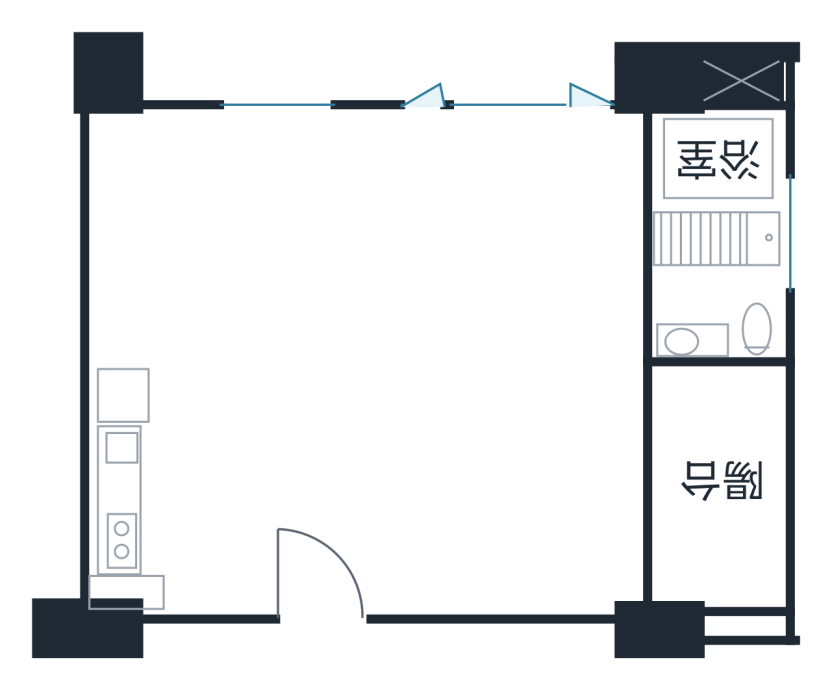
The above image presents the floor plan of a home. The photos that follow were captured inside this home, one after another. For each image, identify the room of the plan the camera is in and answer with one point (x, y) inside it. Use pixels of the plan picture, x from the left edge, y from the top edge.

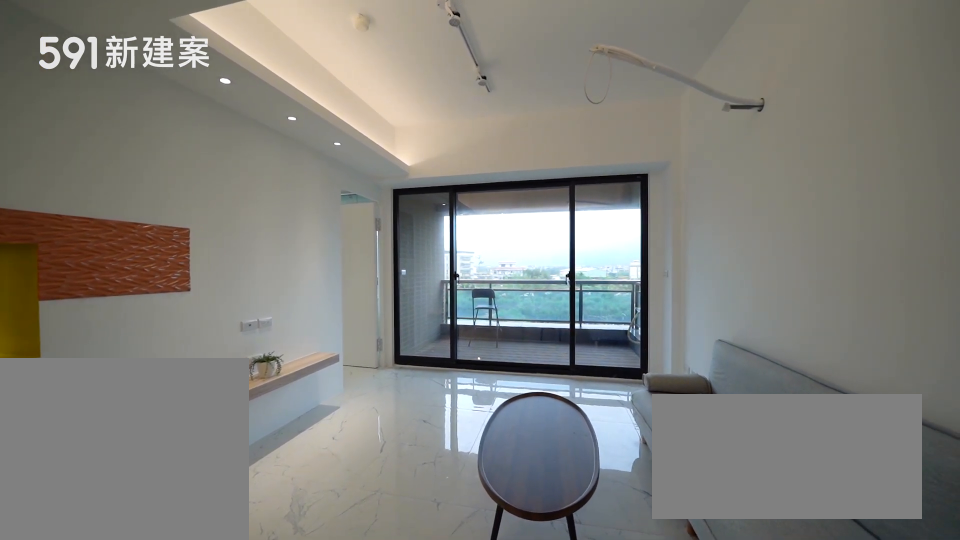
(459, 480)
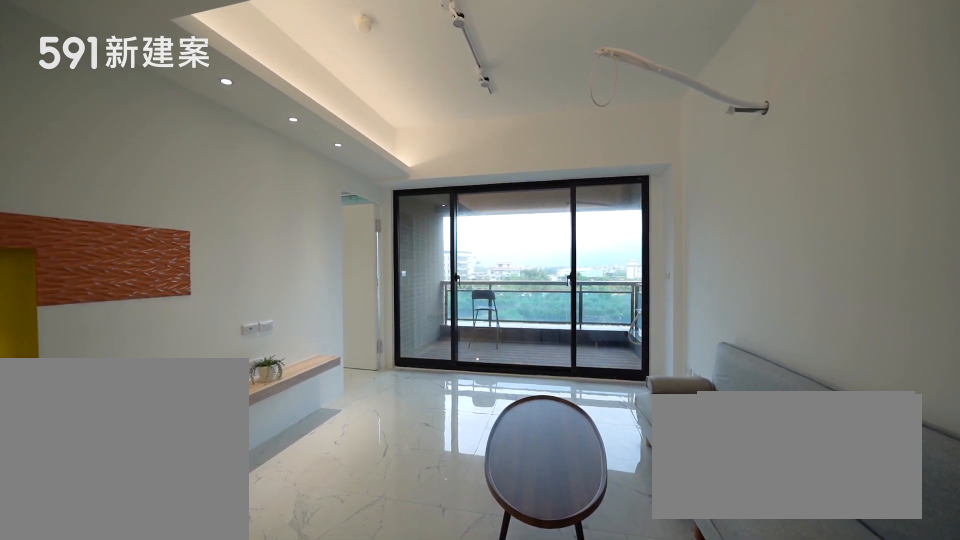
(459, 480)
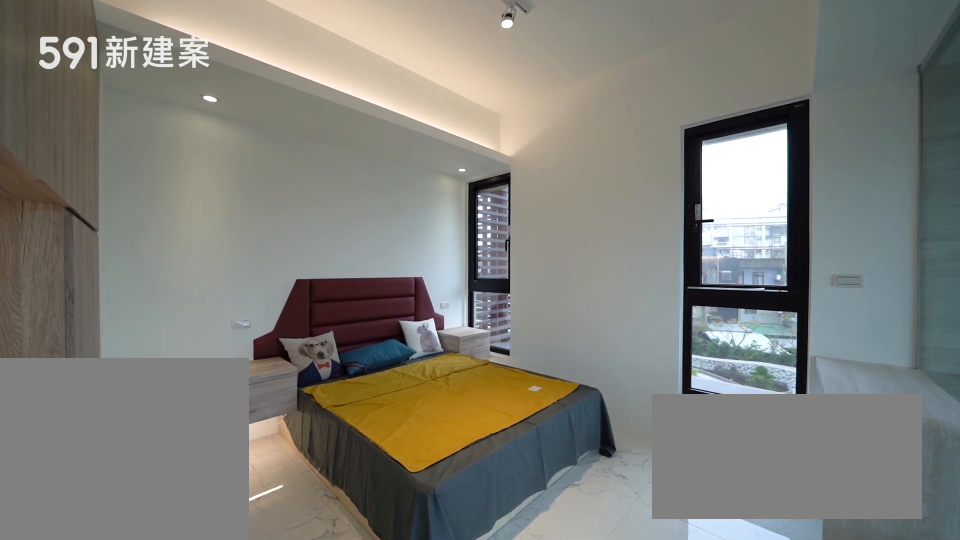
(514, 231)
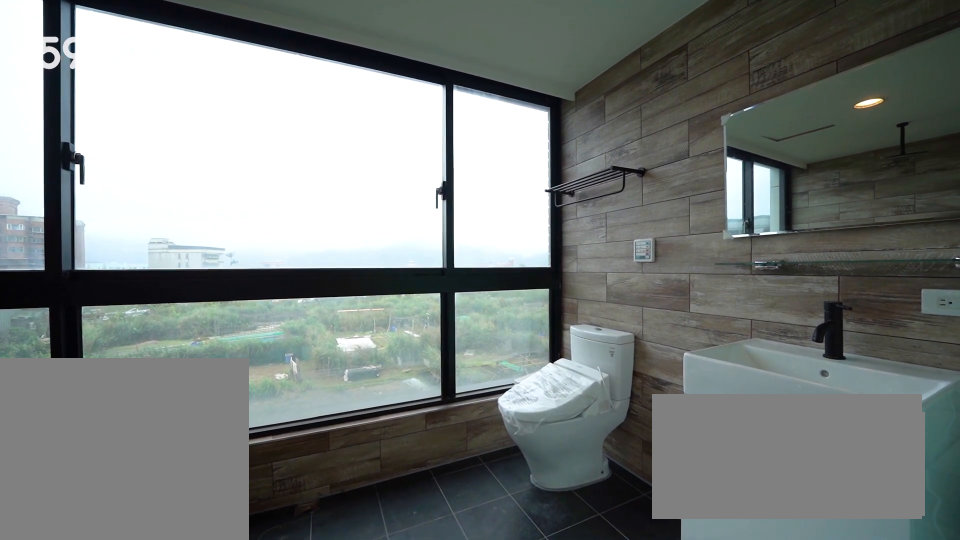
(718, 239)
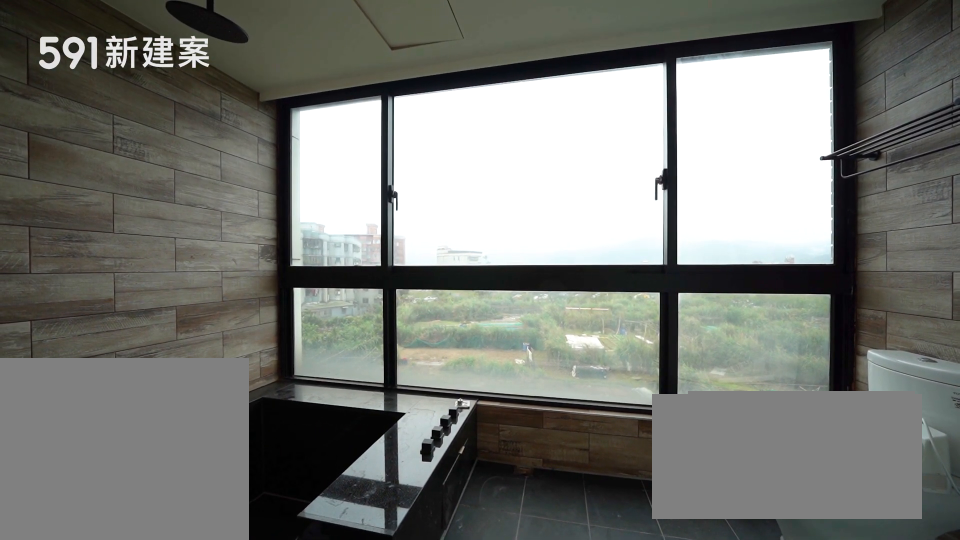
(718, 239)
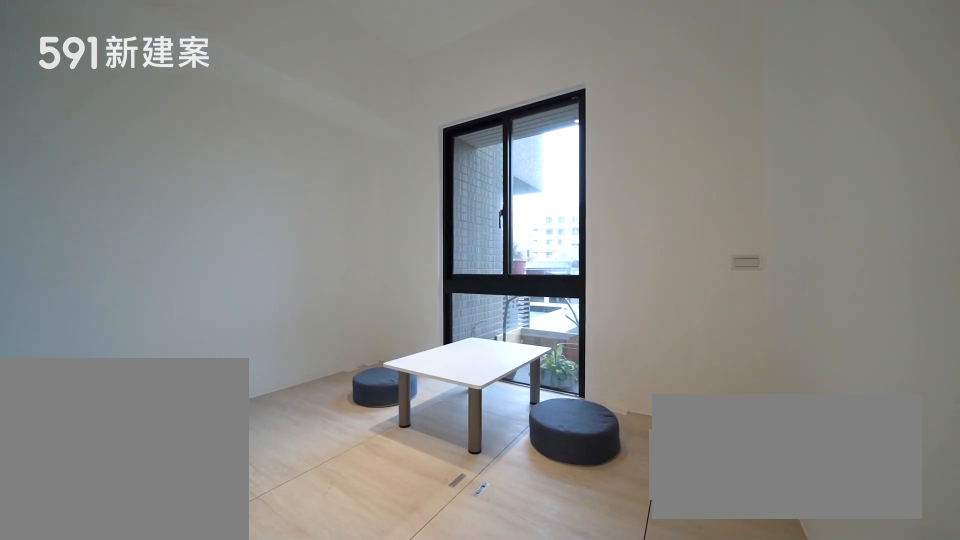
(180, 204)
